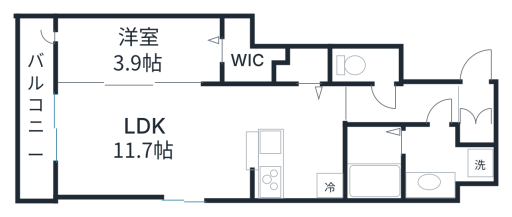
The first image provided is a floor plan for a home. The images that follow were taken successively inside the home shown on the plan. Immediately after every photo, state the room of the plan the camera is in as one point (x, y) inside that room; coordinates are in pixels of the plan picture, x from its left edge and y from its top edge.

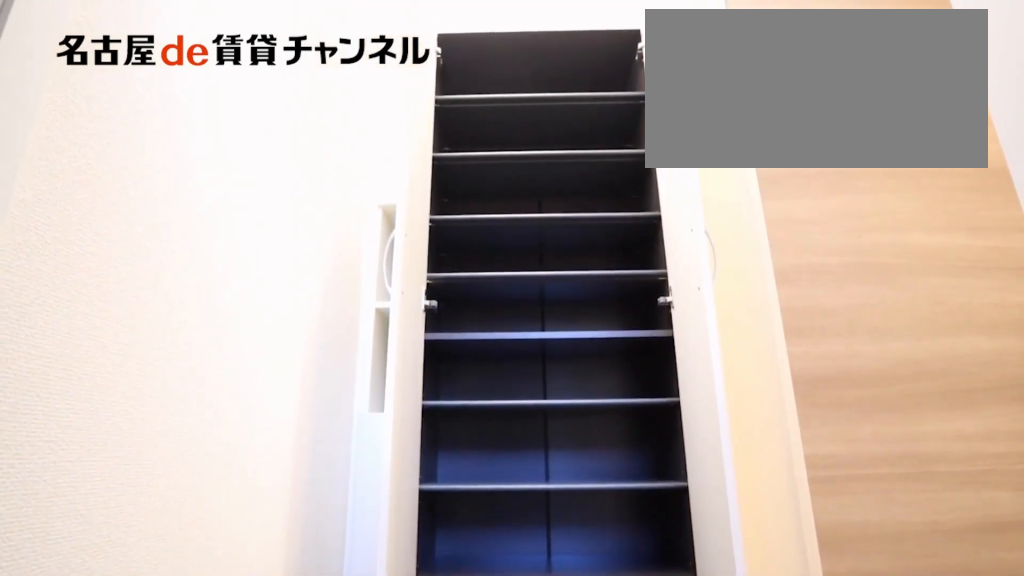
(477, 114)
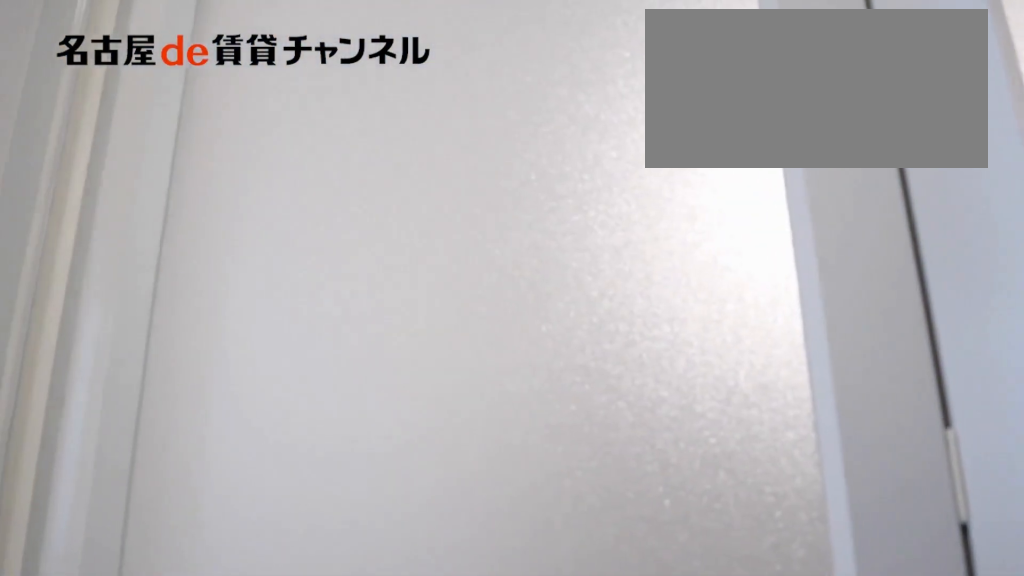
(476, 113)
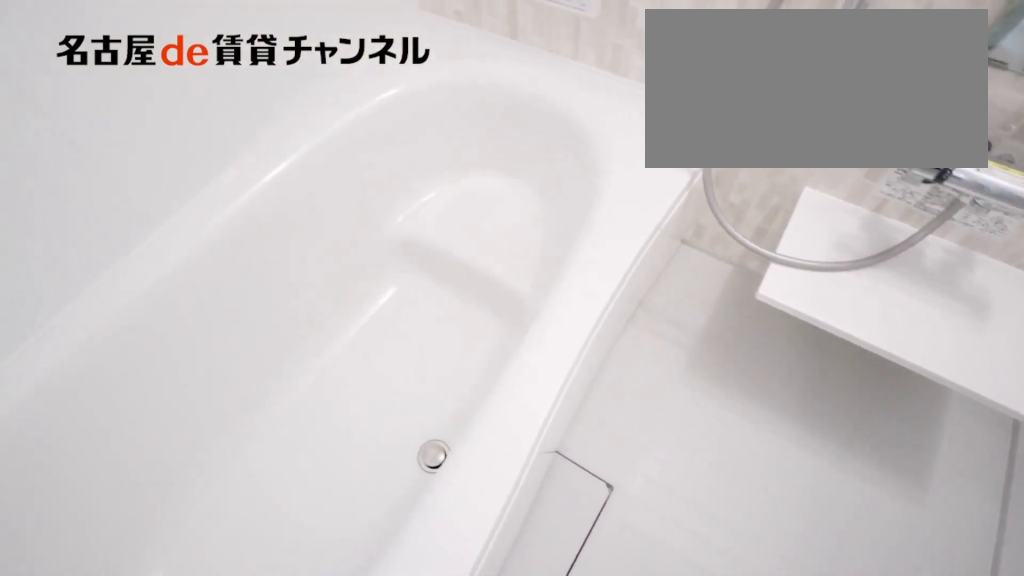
(373, 163)
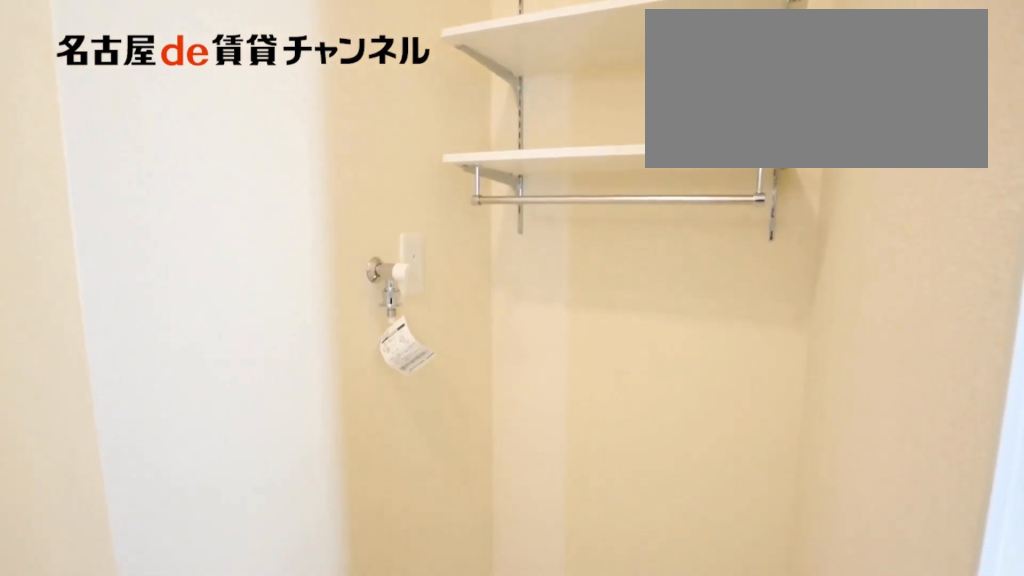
(443, 162)
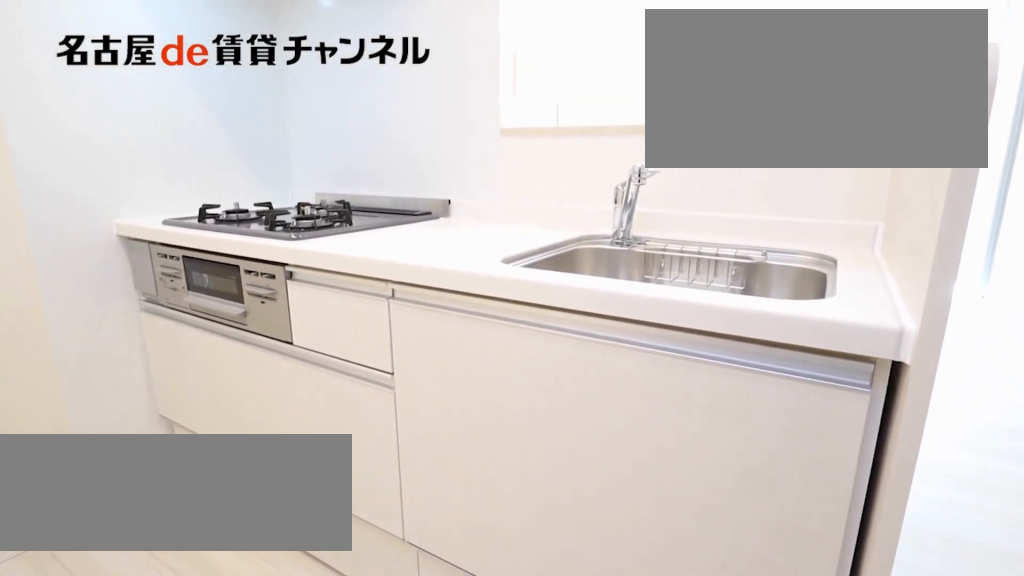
(302, 143)
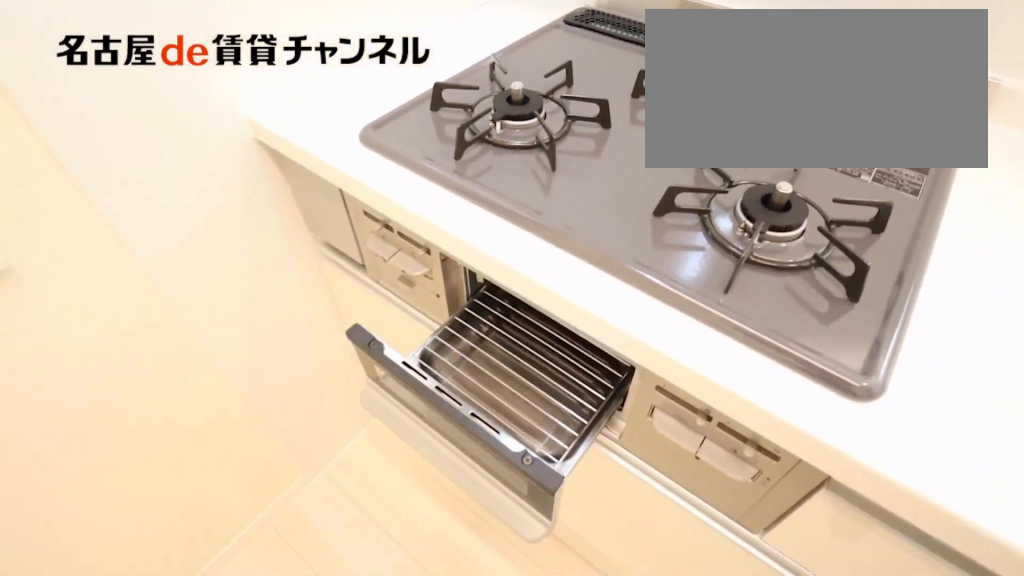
(302, 143)
